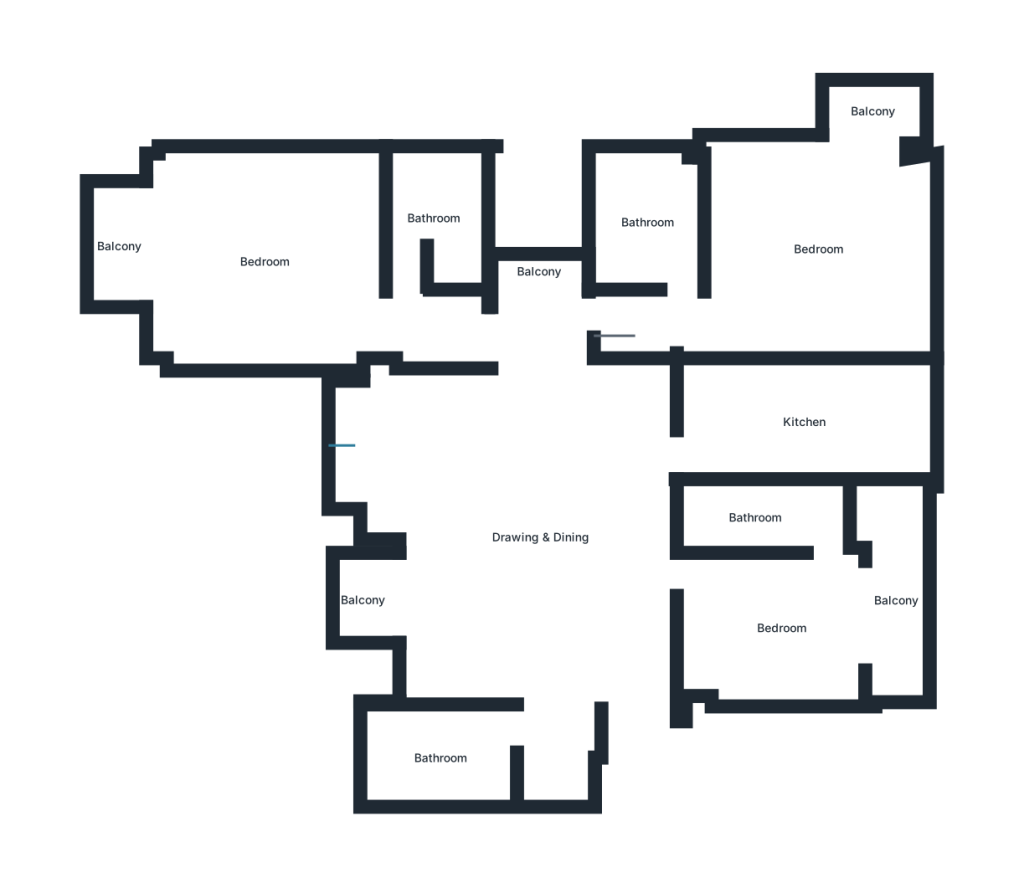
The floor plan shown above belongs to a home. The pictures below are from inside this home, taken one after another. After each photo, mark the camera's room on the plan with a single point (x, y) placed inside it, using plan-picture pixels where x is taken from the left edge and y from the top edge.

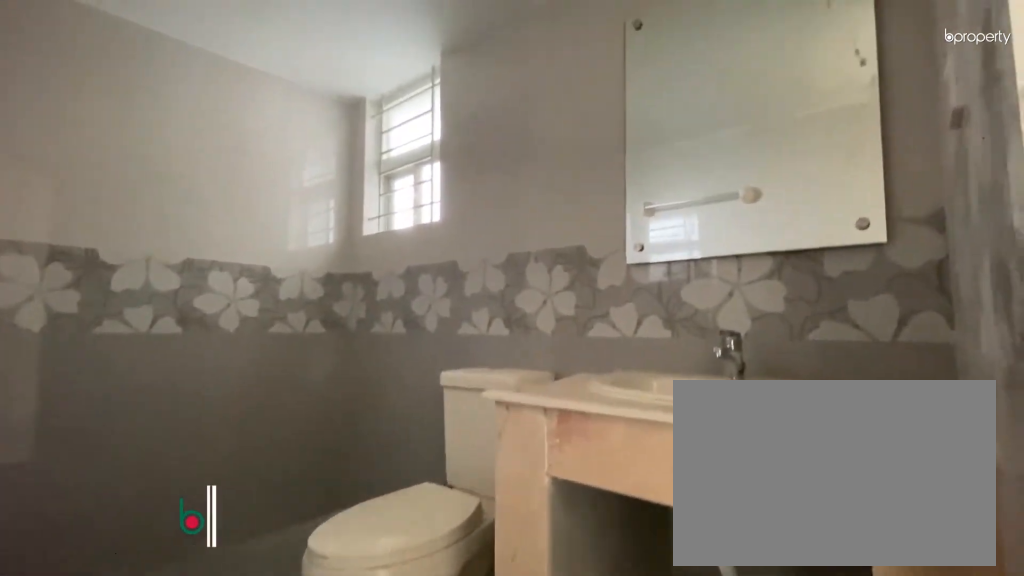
(435, 219)
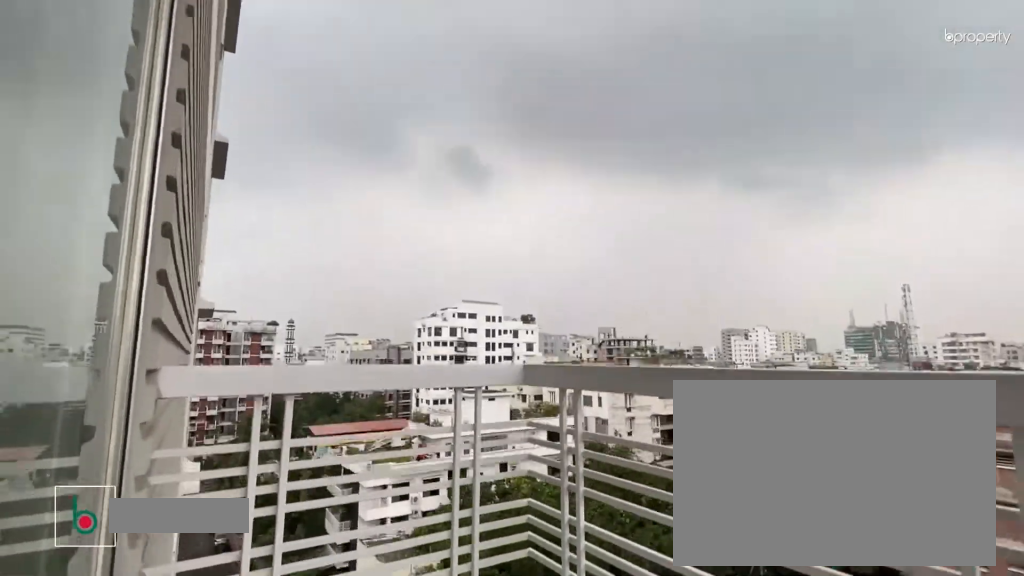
(868, 119)
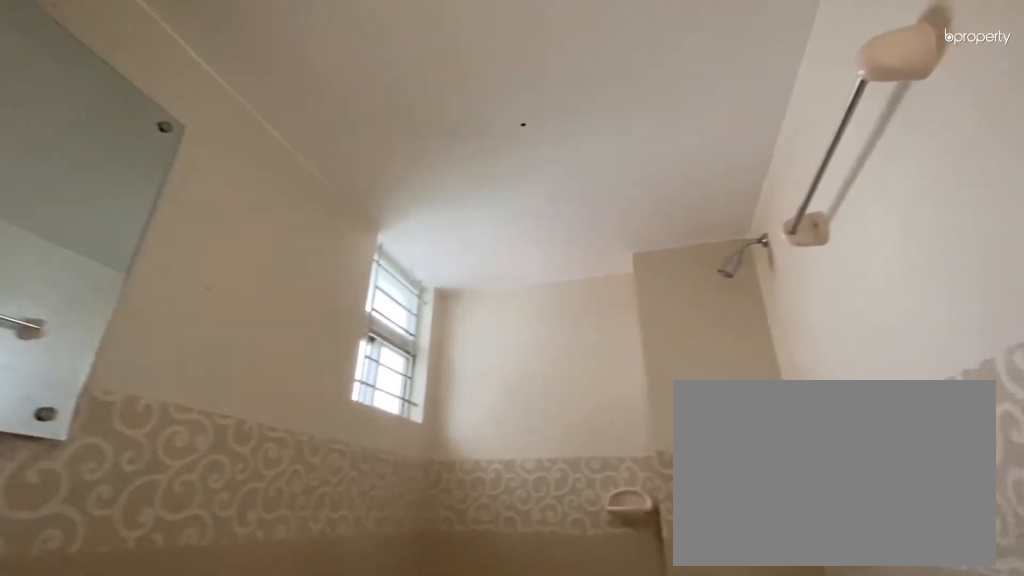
(649, 223)
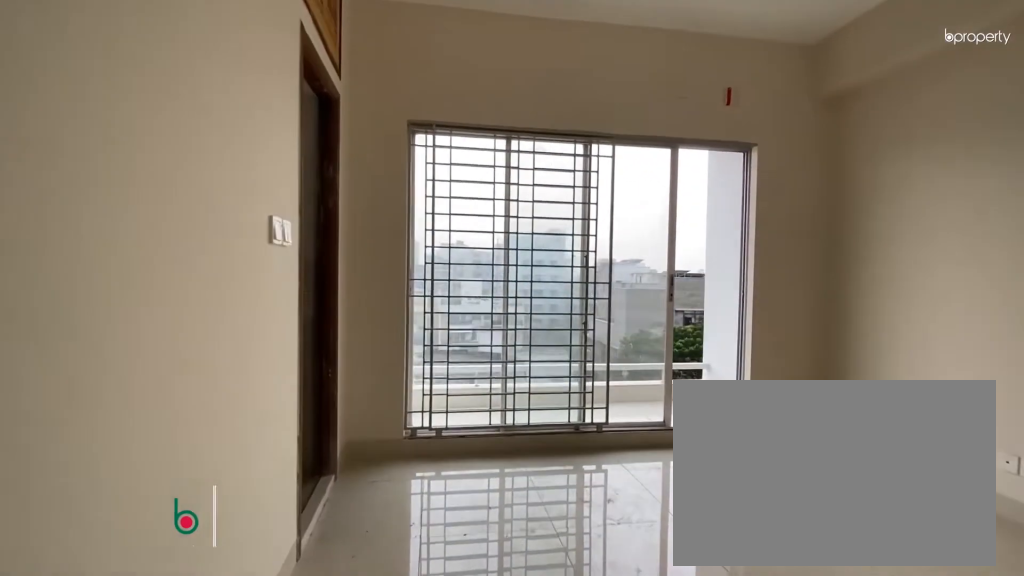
(783, 629)
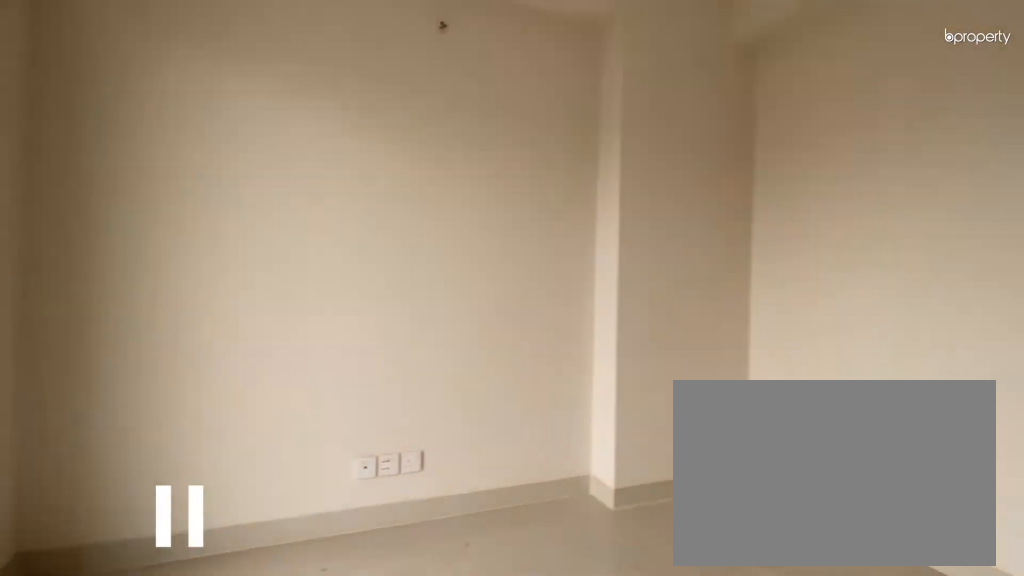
(783, 629)
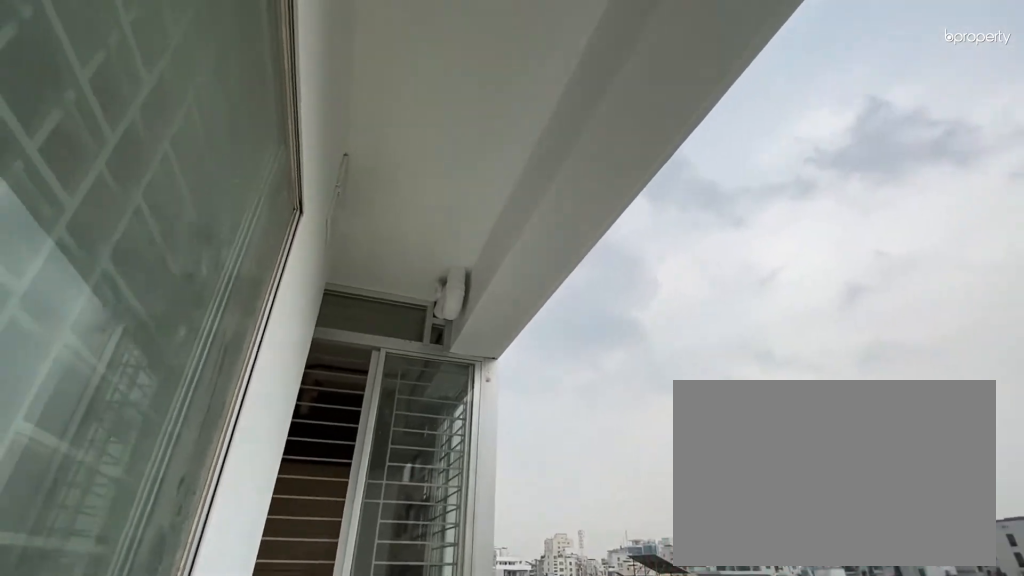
(899, 604)
